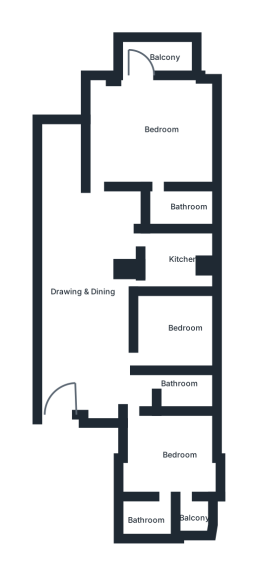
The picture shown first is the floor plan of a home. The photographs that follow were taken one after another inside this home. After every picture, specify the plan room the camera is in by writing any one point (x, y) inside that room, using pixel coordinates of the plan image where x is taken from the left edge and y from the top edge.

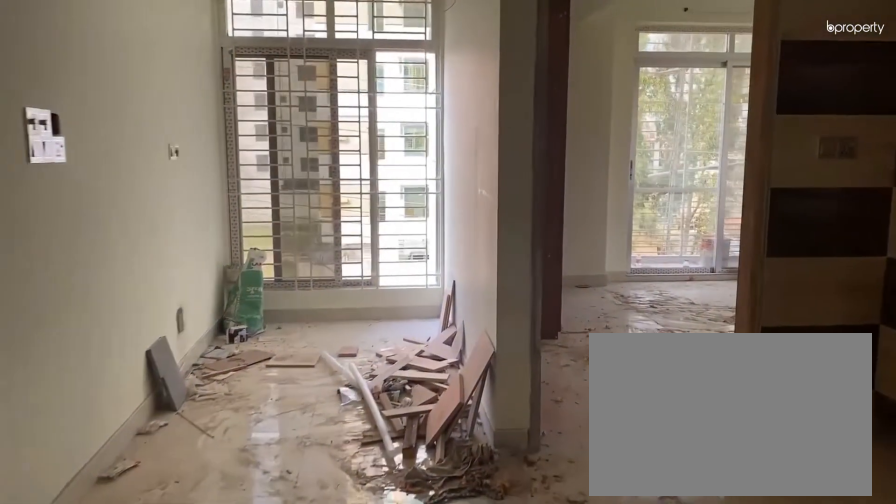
(86, 318)
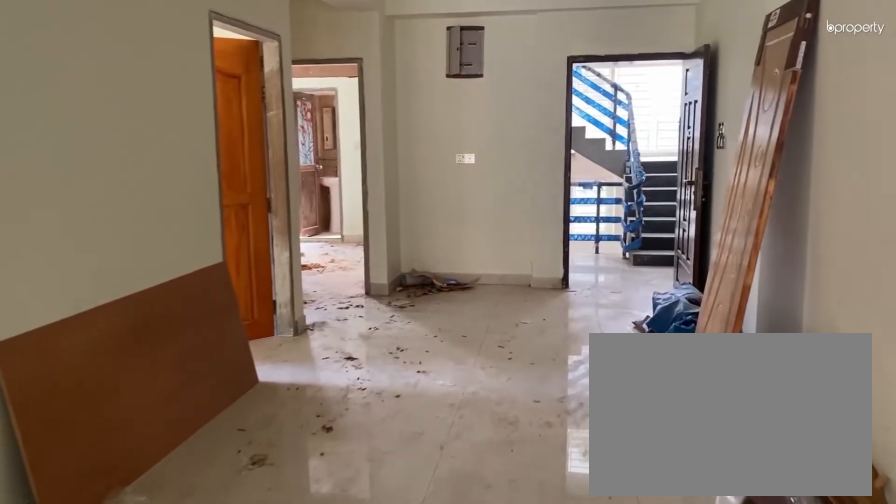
(86, 318)
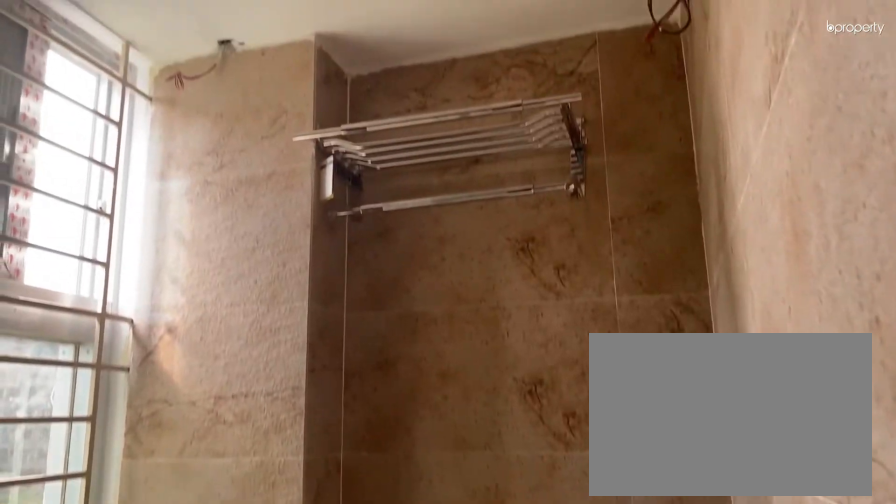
(153, 523)
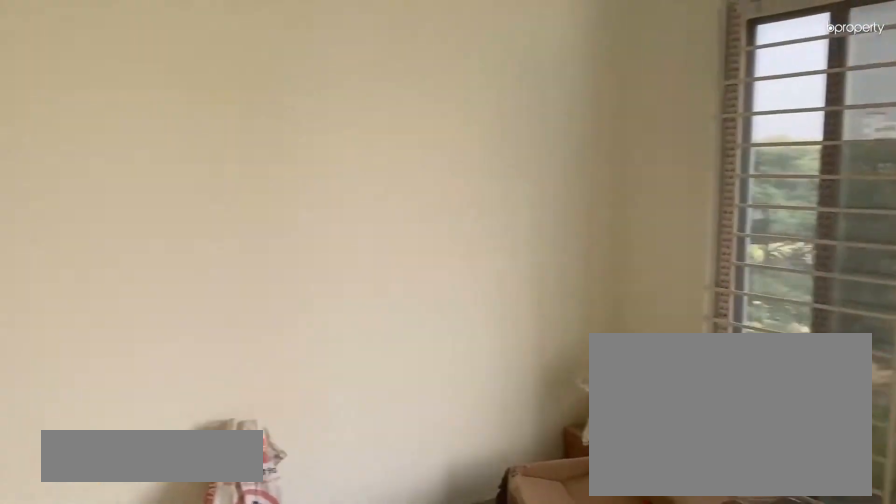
(167, 326)
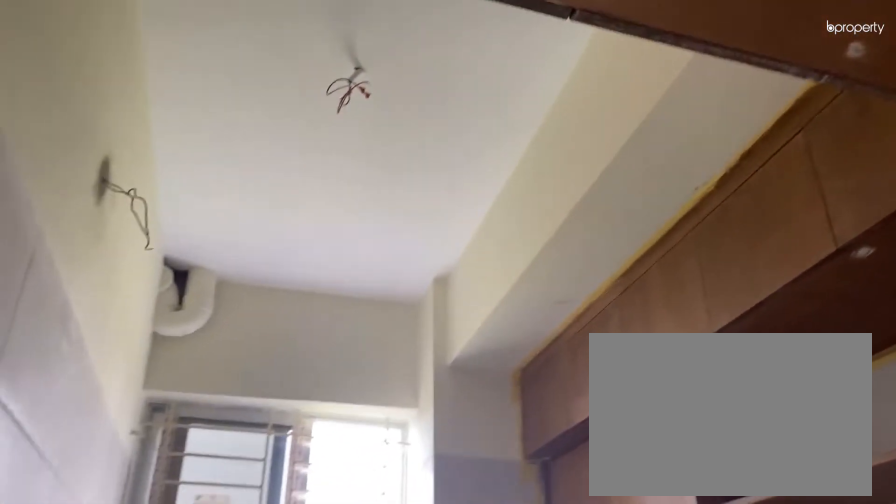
(173, 254)
